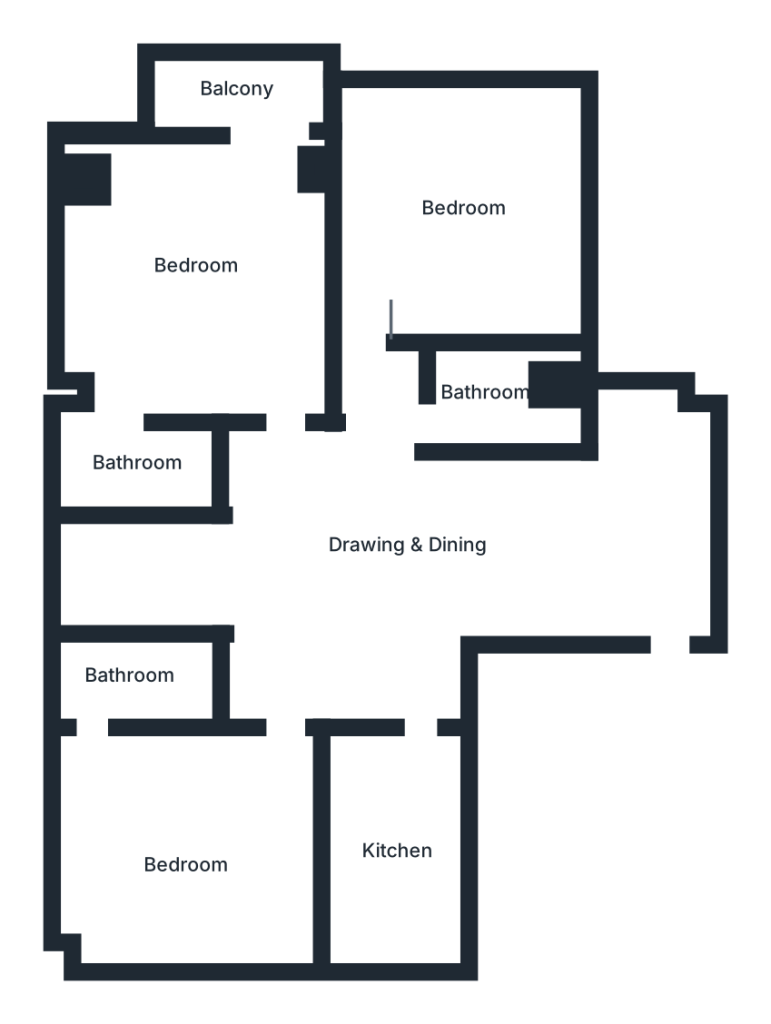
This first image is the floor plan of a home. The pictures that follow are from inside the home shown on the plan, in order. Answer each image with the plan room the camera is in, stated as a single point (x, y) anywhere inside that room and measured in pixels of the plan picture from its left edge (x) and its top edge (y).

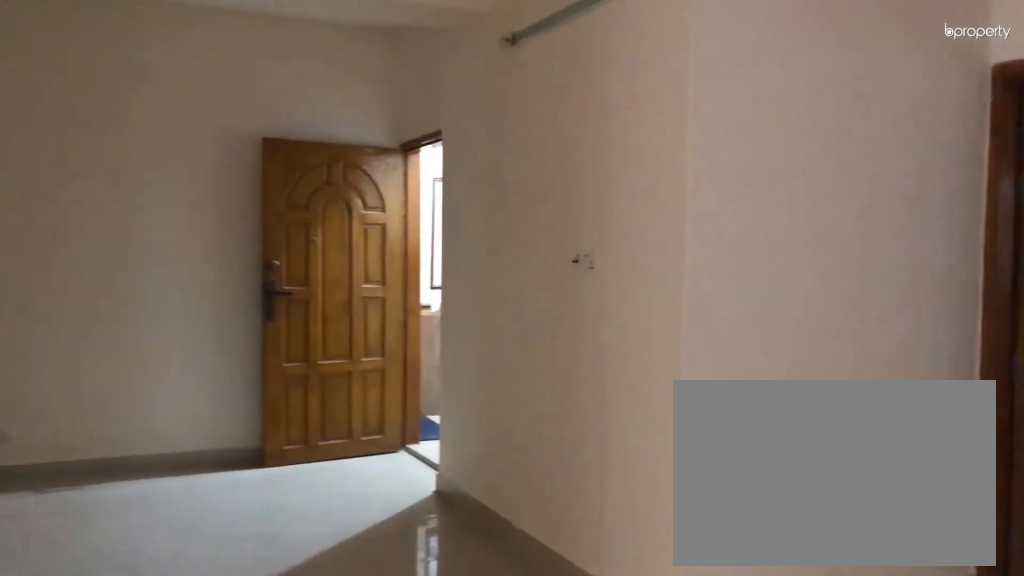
(363, 532)
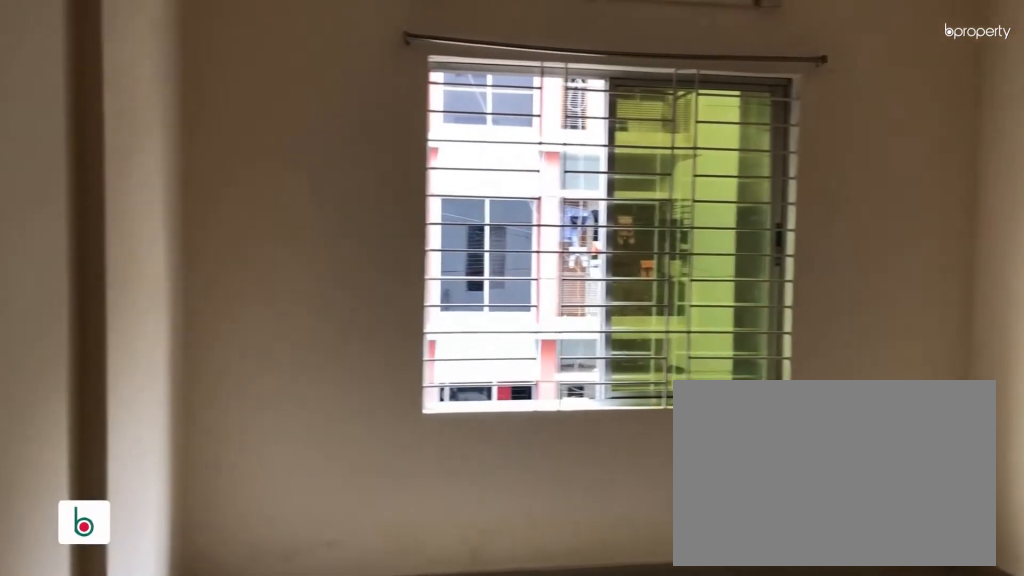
(446, 204)
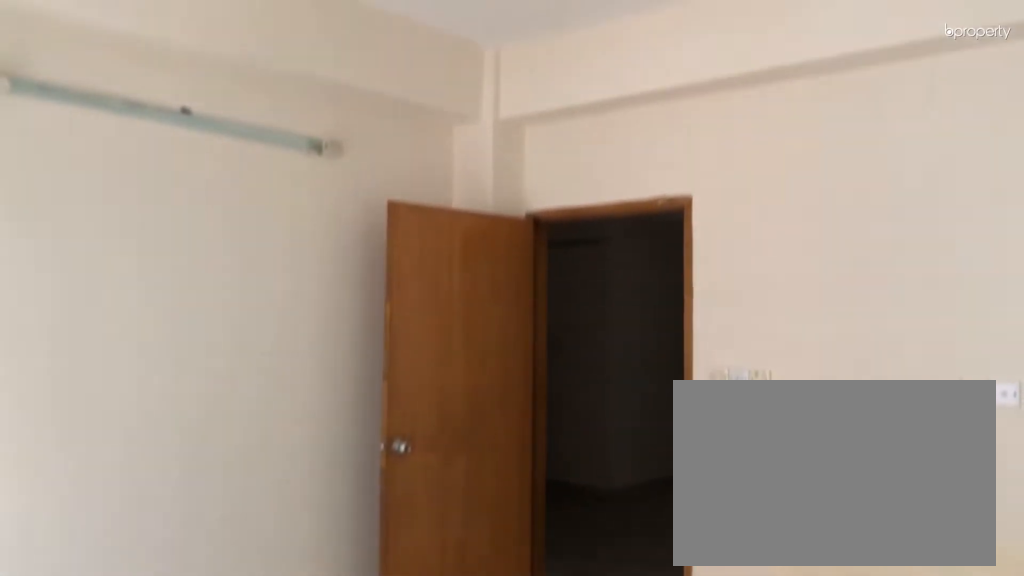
(145, 307)
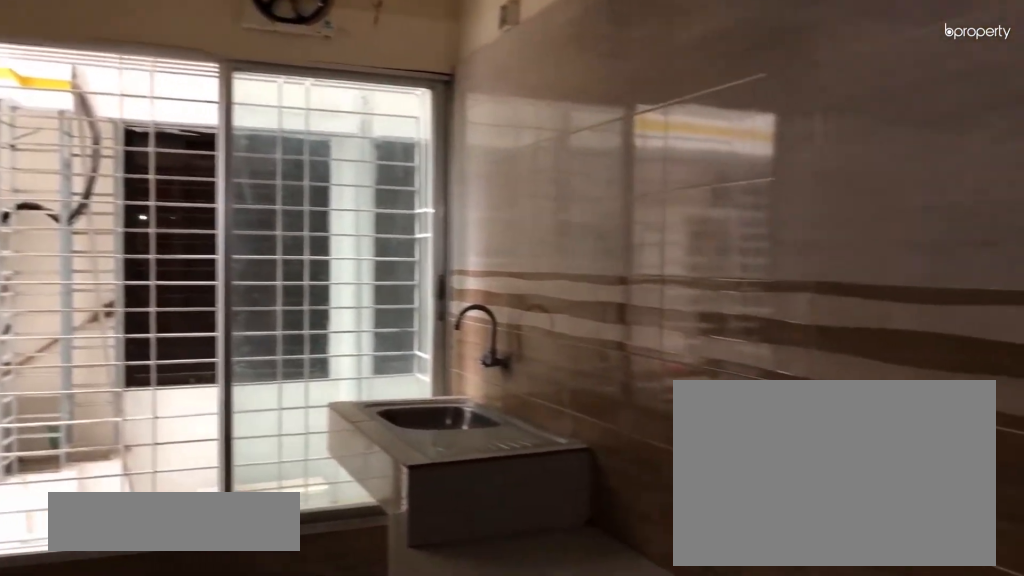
(395, 835)
